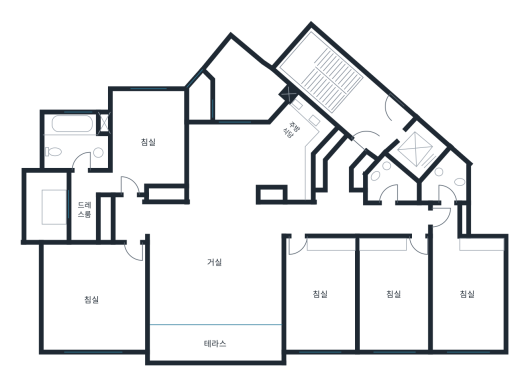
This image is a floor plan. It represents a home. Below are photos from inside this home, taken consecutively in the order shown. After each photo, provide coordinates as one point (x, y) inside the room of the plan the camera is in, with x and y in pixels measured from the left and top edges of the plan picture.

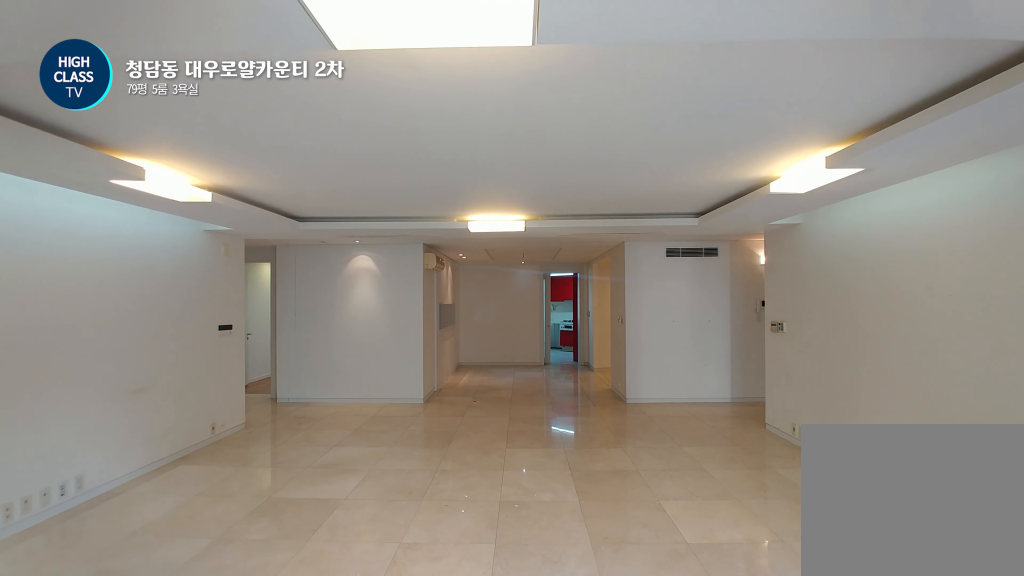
(215, 269)
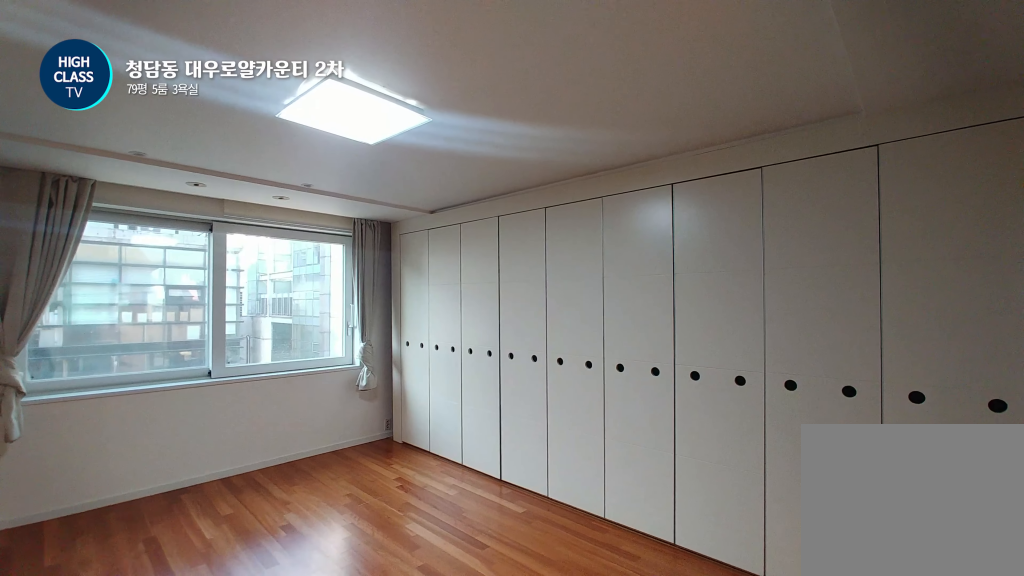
(94, 299)
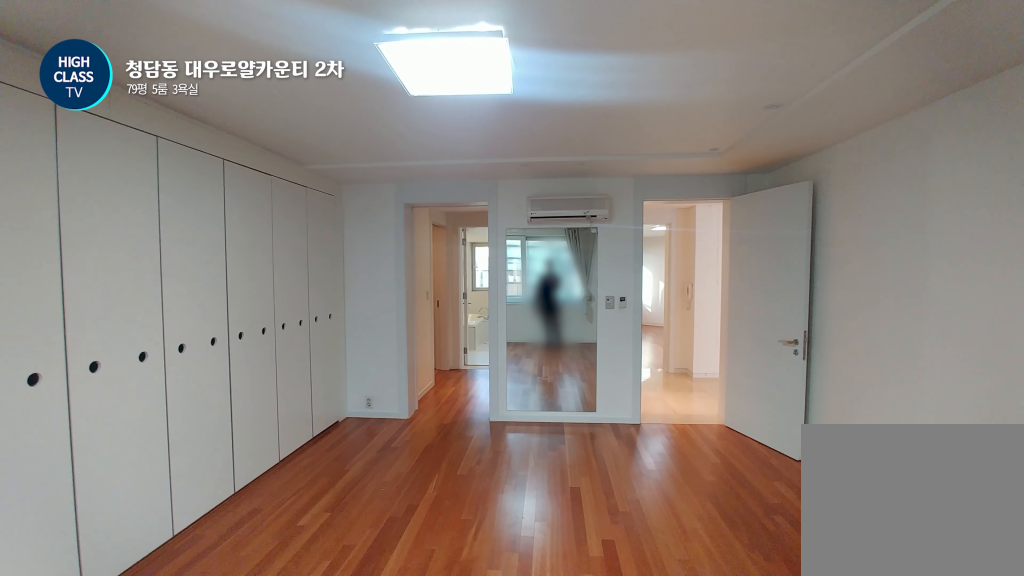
(94, 299)
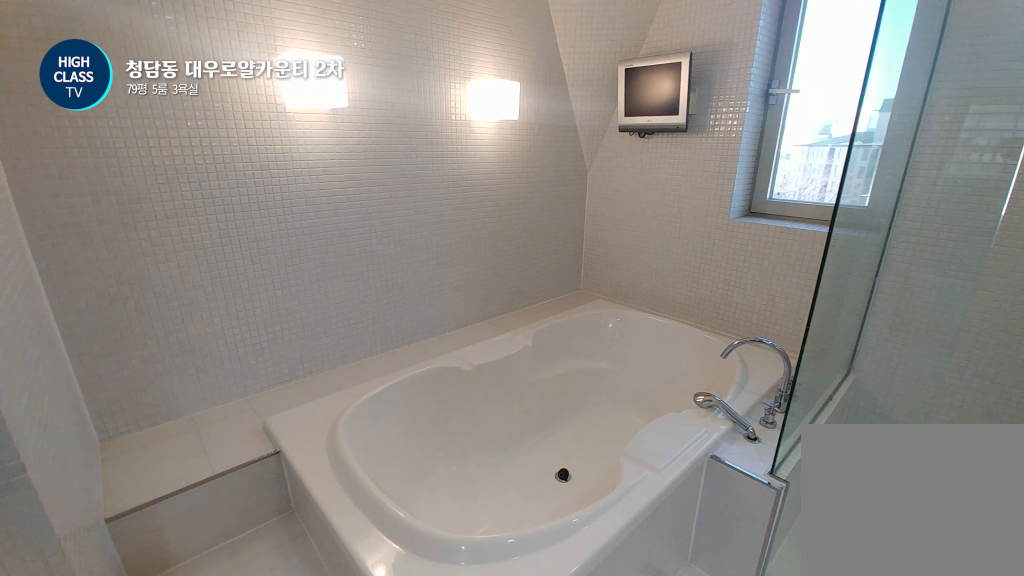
(76, 142)
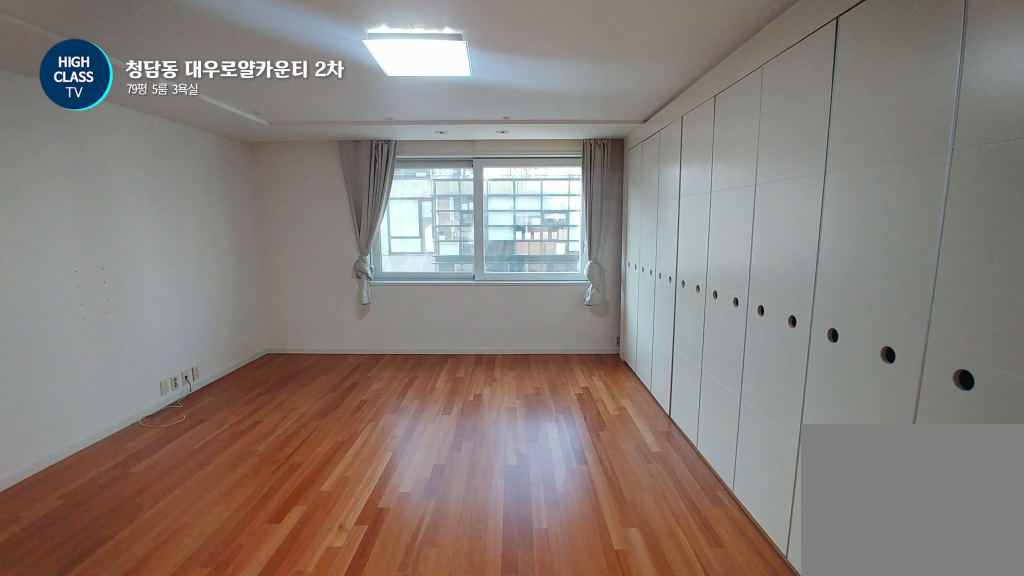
(92, 299)
